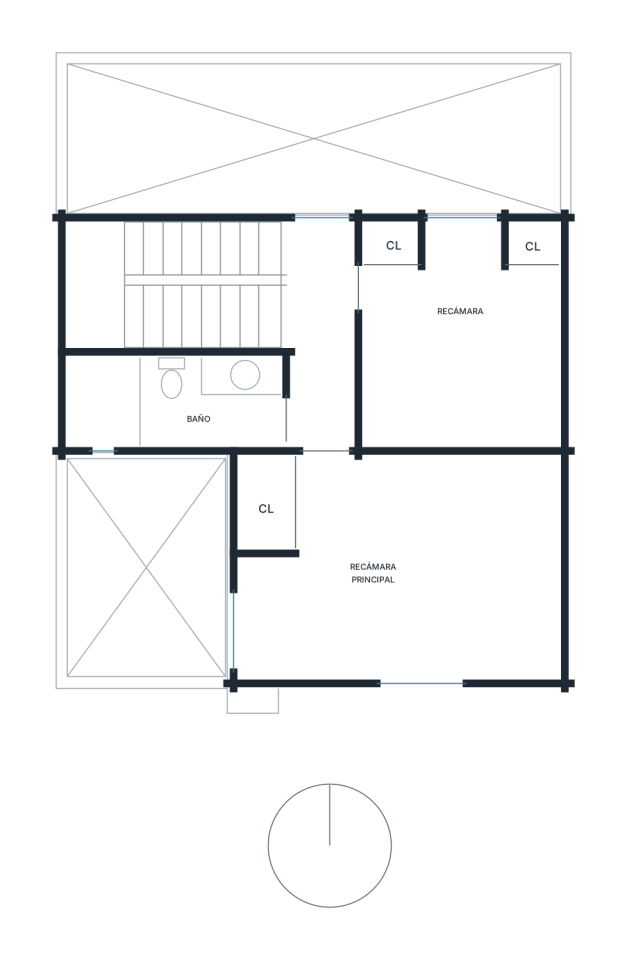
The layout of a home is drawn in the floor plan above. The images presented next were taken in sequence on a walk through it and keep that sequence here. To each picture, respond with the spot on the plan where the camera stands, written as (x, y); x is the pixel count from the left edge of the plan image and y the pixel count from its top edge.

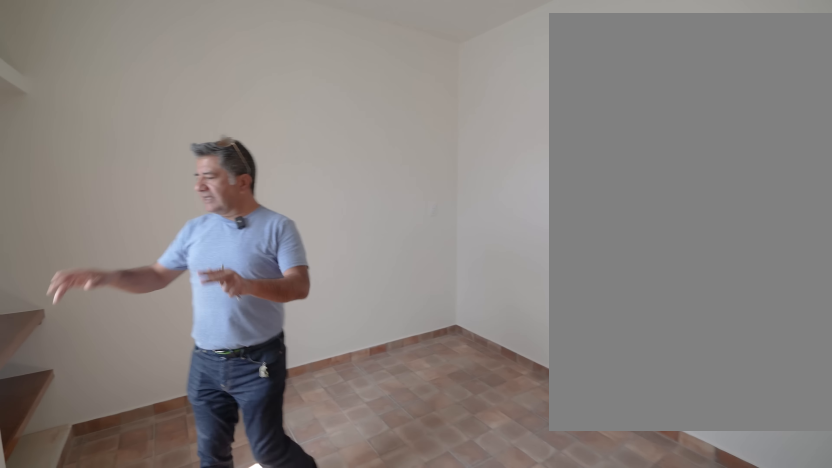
(388, 296)
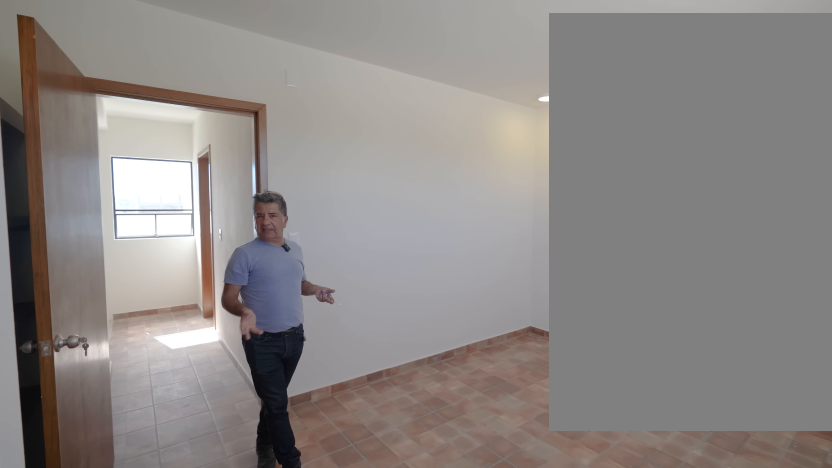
(365, 547)
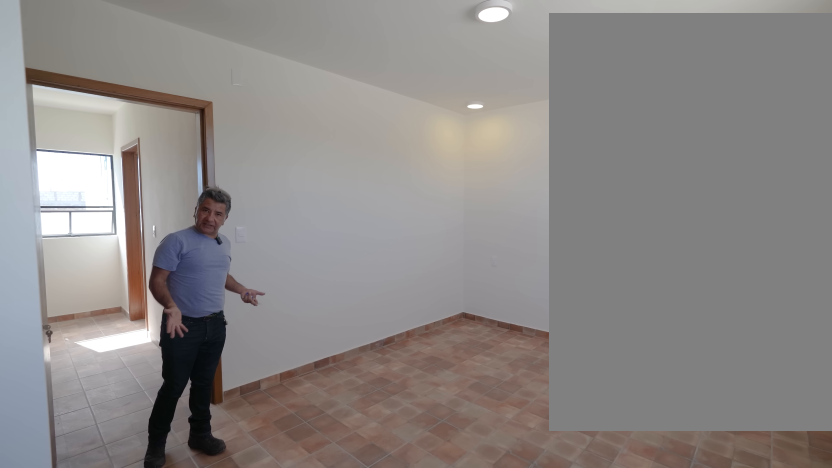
(328, 559)
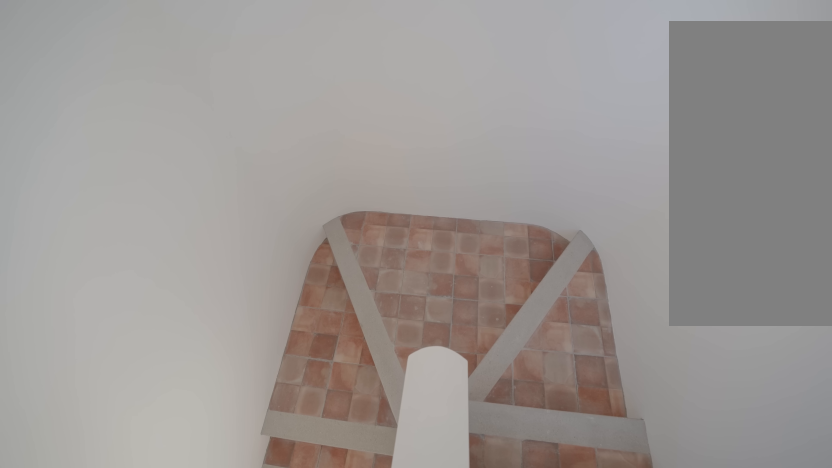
(196, 249)
